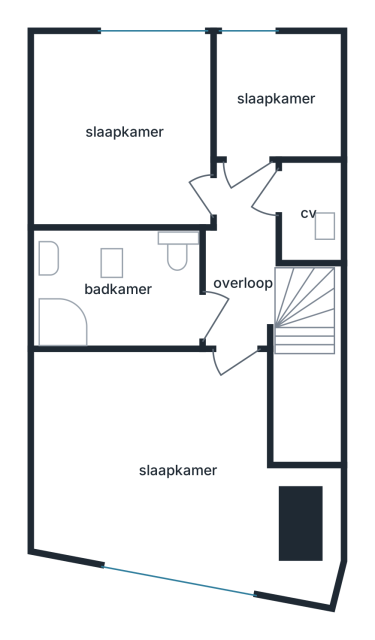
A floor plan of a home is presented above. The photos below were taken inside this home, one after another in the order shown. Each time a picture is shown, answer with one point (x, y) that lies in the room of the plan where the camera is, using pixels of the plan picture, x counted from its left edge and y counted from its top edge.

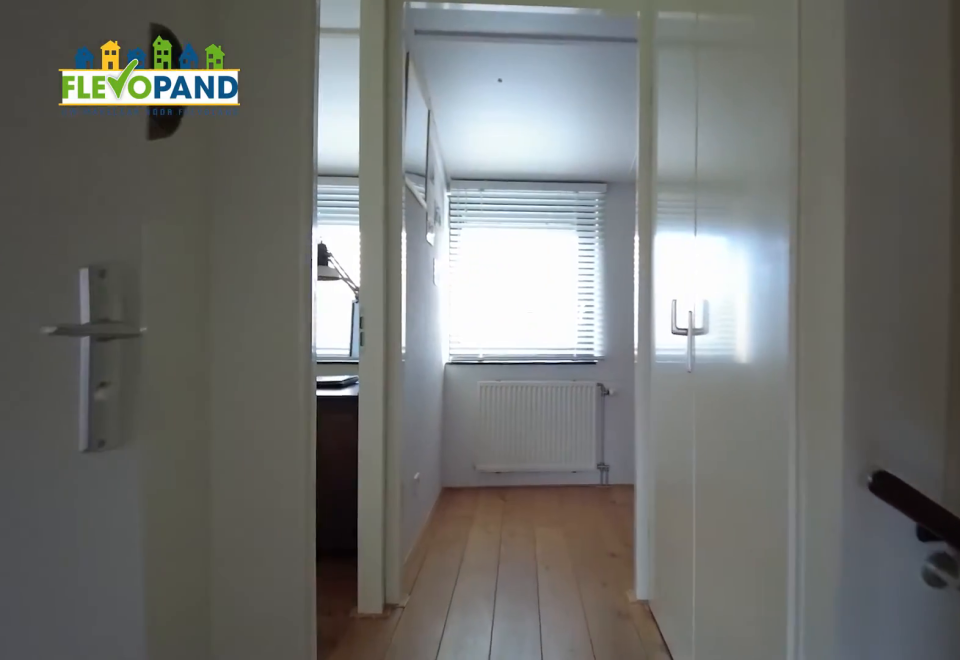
(241, 257)
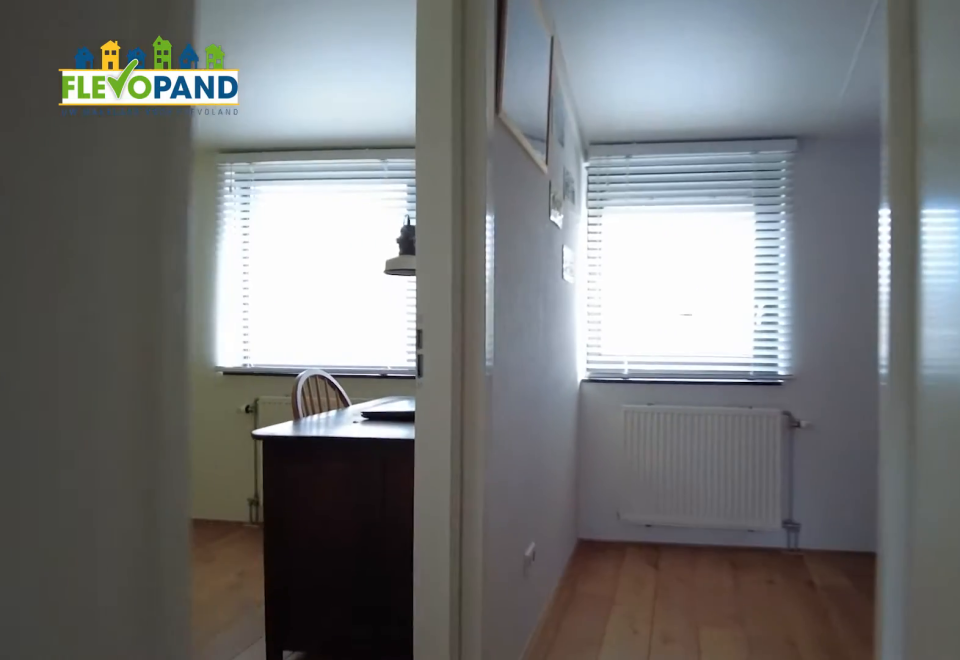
(241, 257)
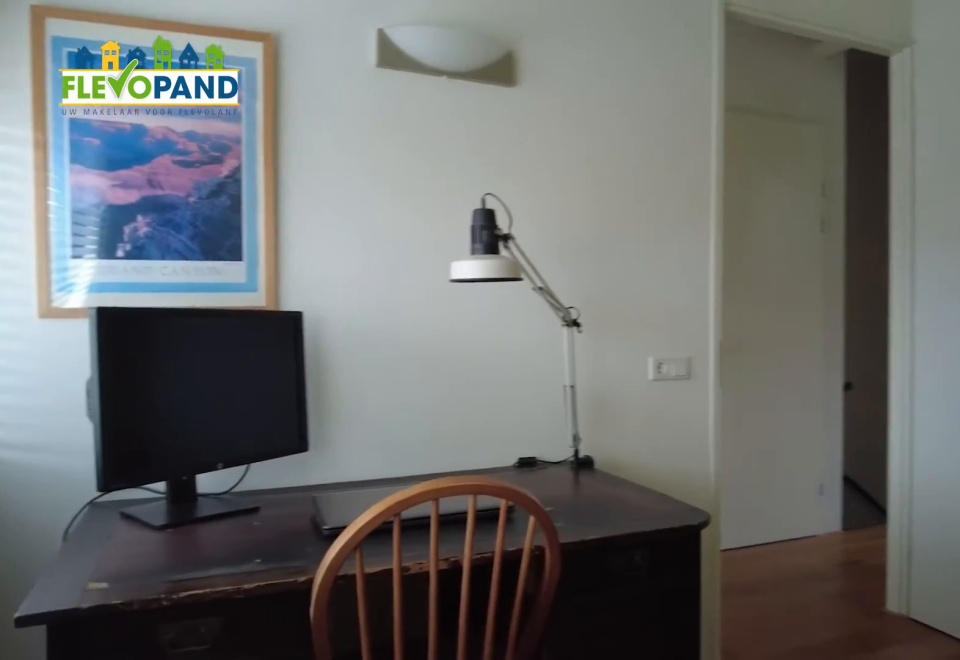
(55, 132)
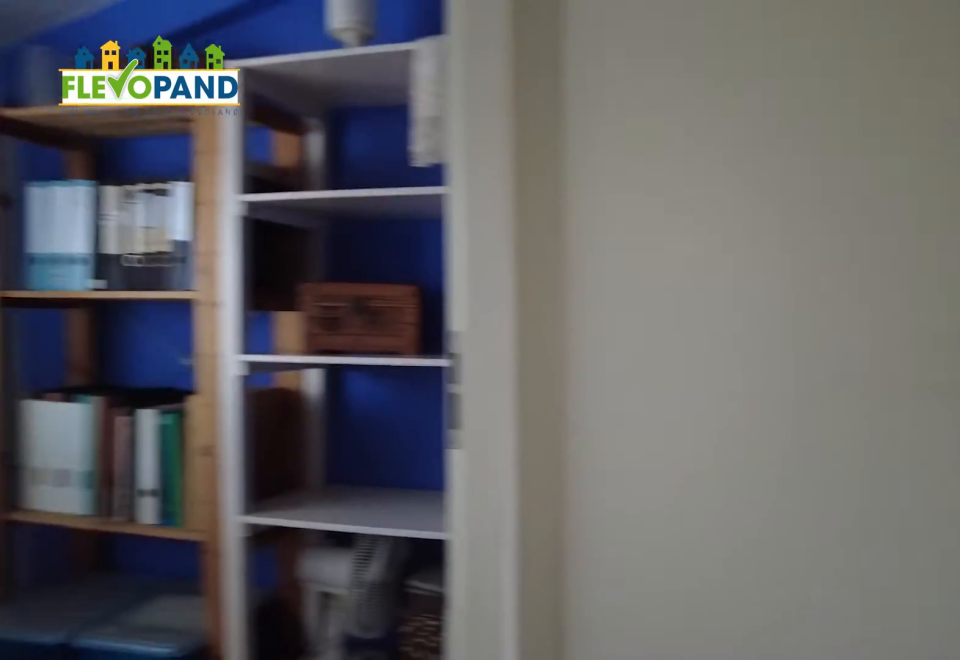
(241, 255)
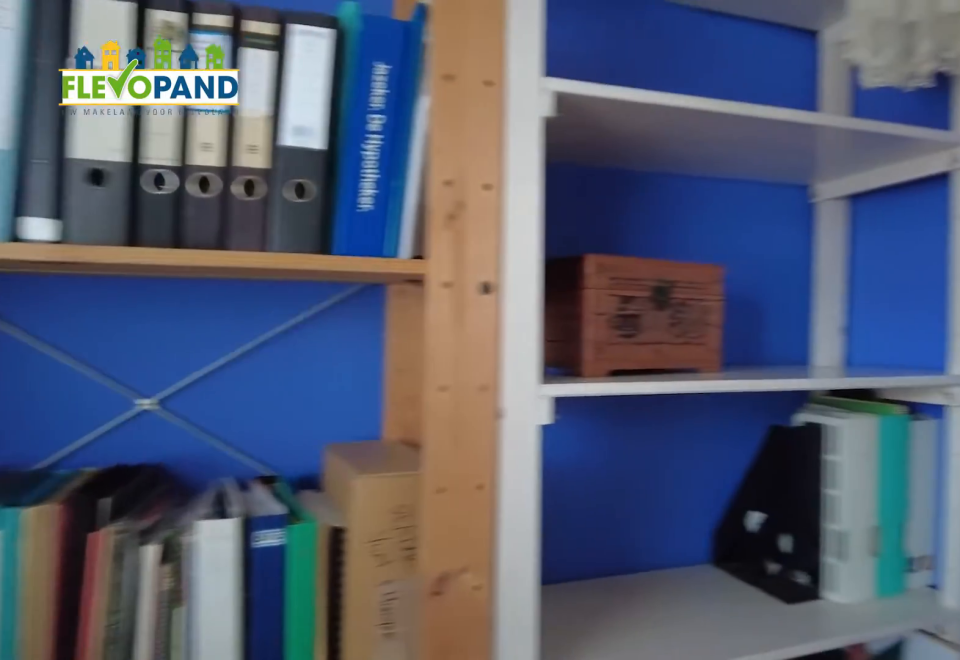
(274, 97)
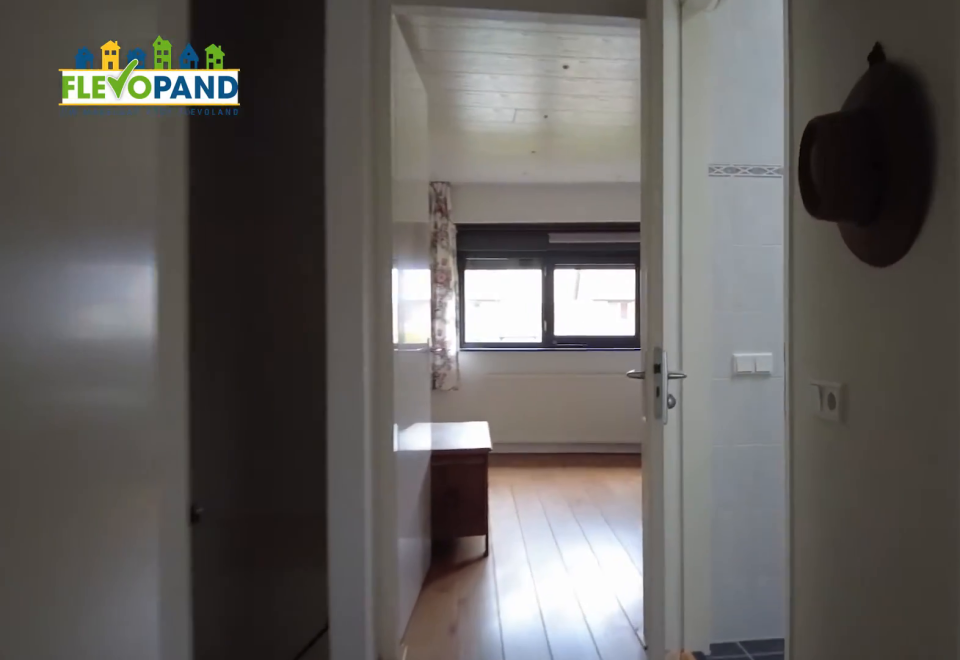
(240, 254)
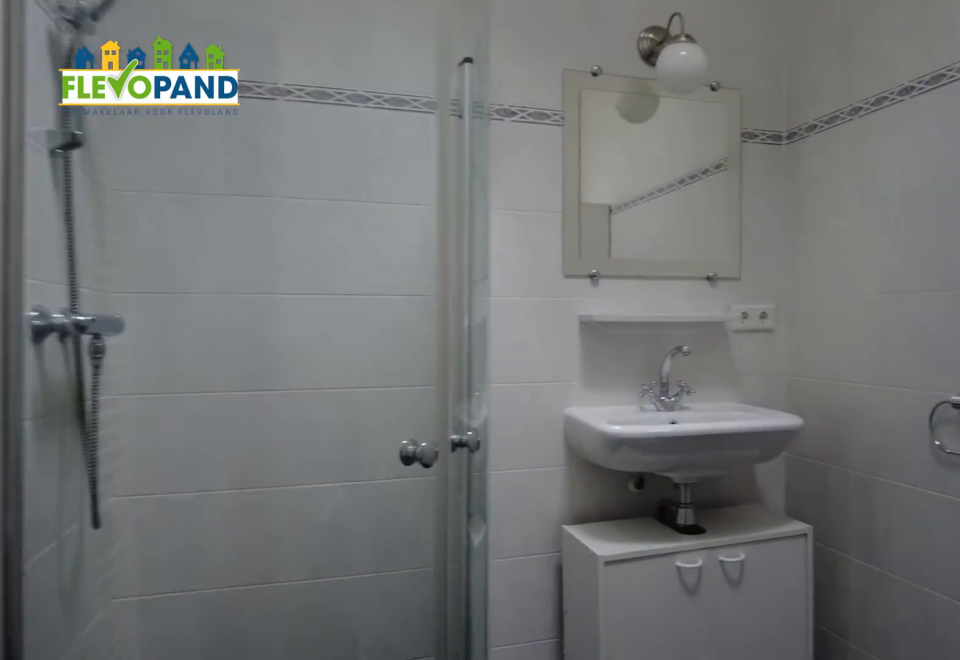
(60, 324)
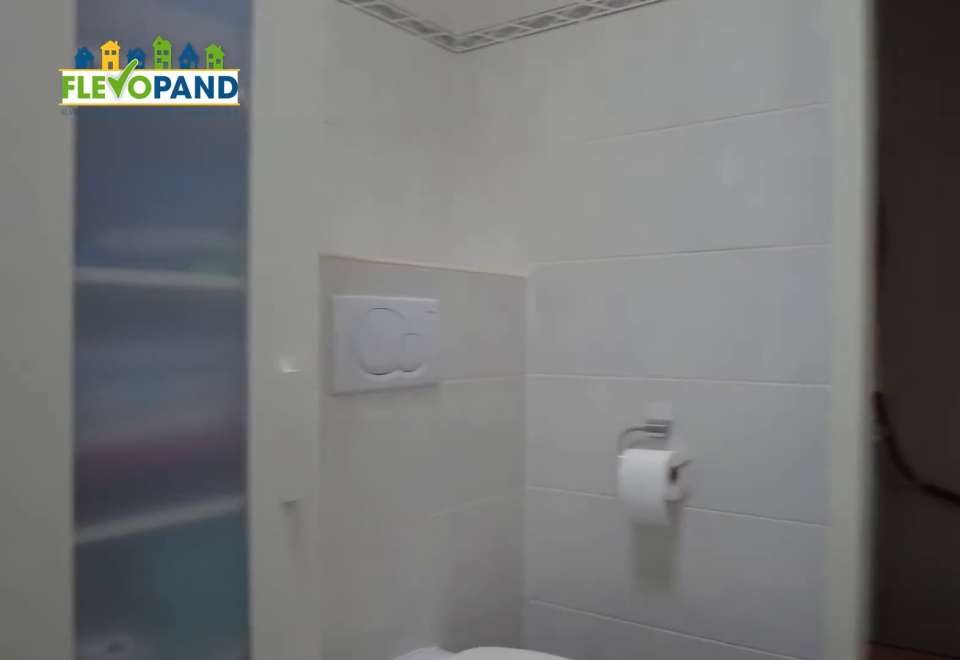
(60, 324)
